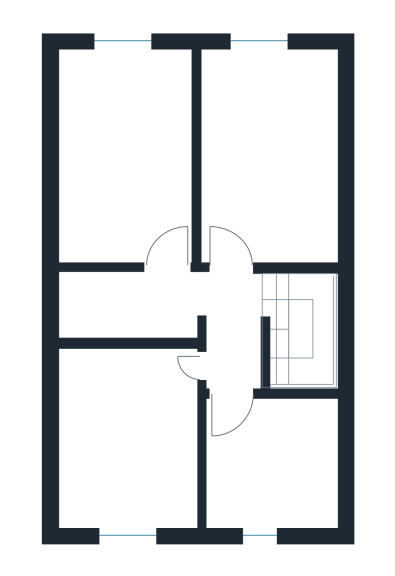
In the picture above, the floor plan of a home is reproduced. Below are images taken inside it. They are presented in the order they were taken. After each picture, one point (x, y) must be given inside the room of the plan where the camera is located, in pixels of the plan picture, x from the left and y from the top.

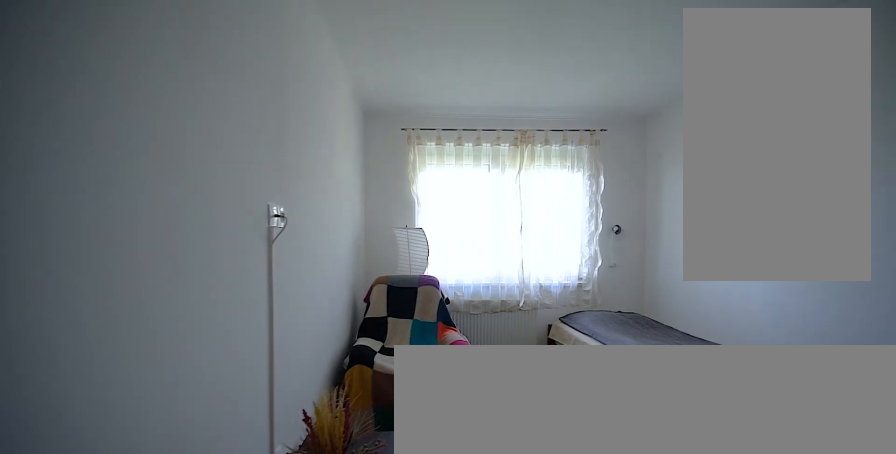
(273, 152)
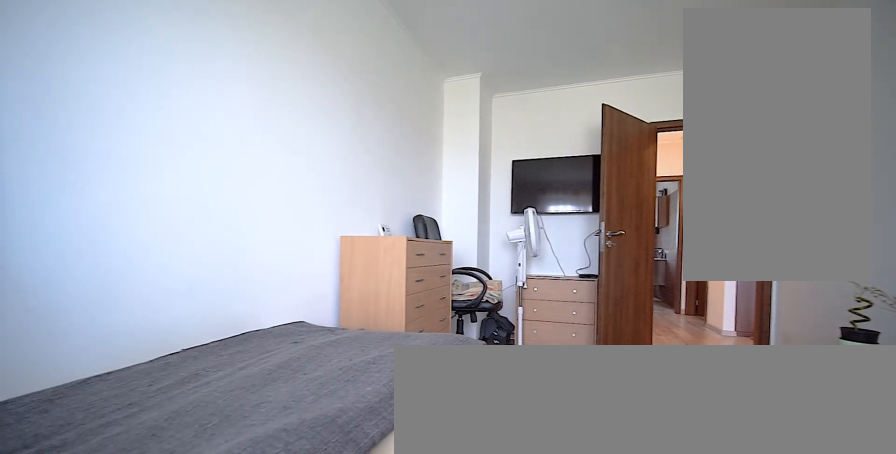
(273, 153)
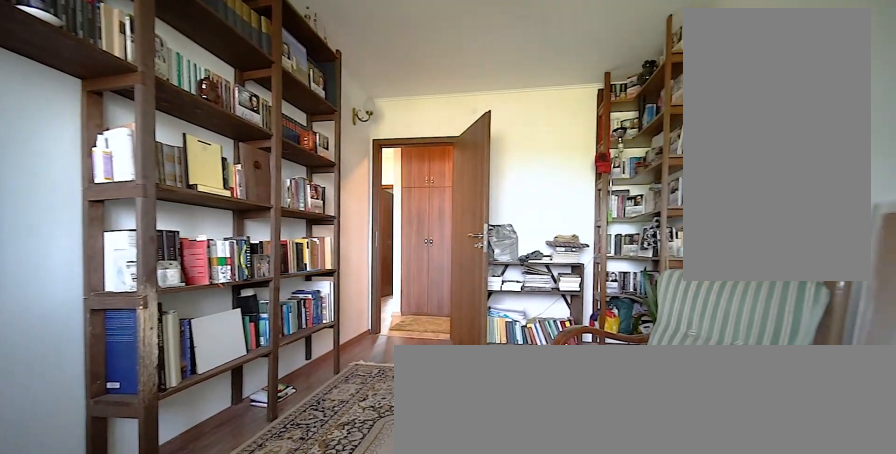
(123, 152)
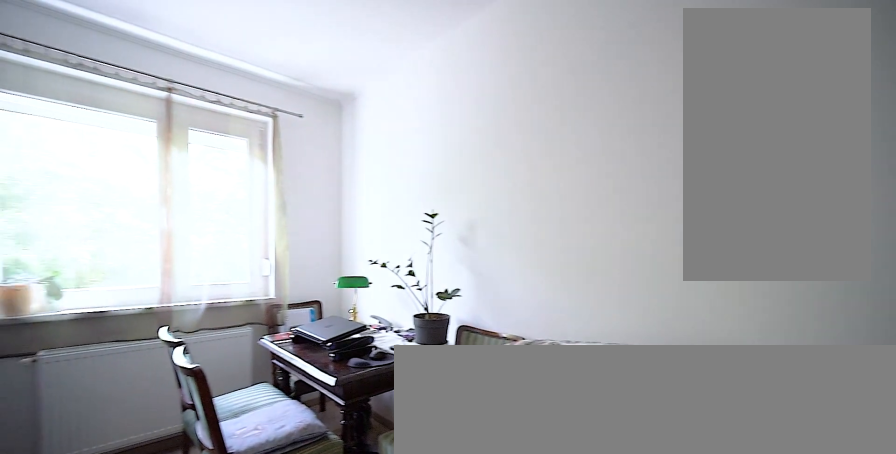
(123, 444)
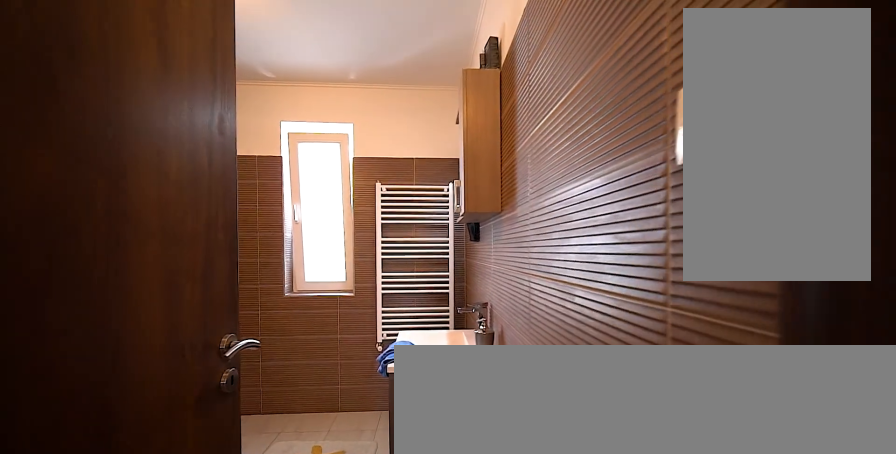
(272, 455)
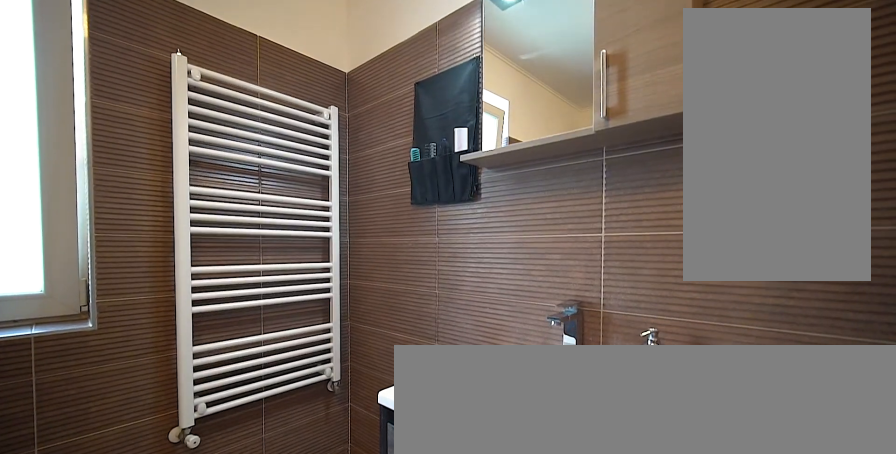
(272, 455)
